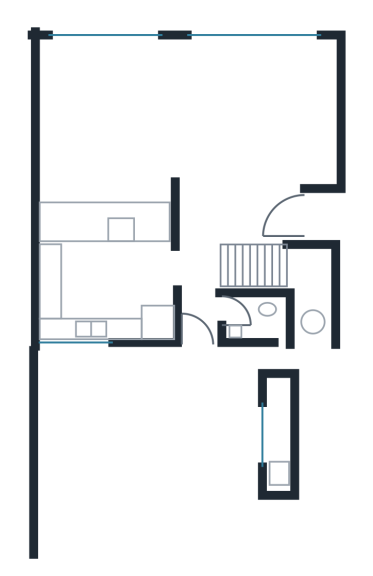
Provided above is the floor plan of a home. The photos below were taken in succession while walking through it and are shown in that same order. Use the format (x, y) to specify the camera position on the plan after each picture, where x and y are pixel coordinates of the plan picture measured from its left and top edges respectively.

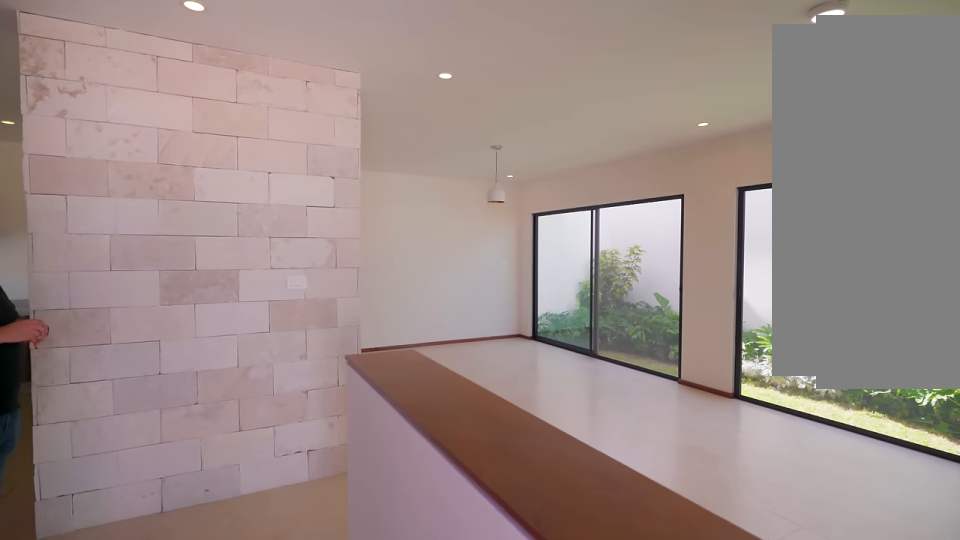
(278, 222)
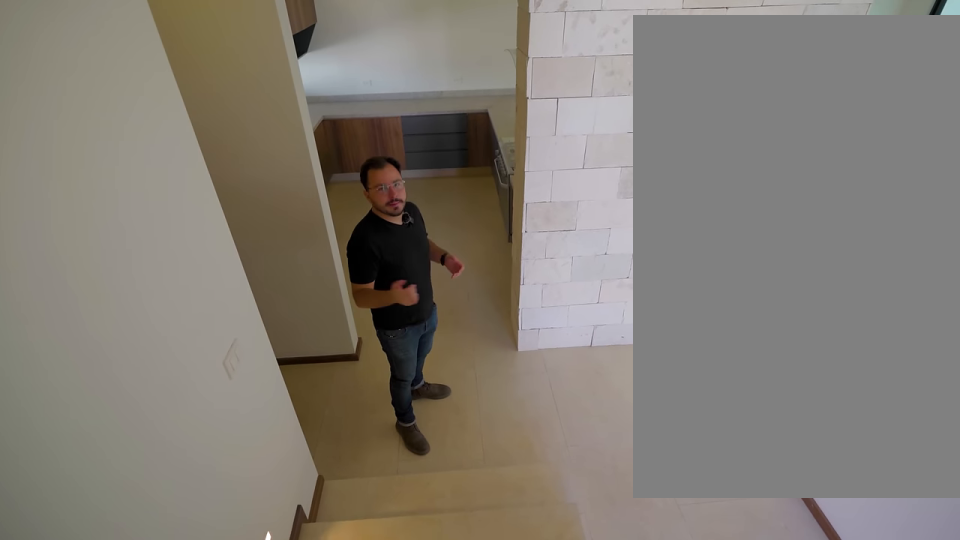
(235, 266)
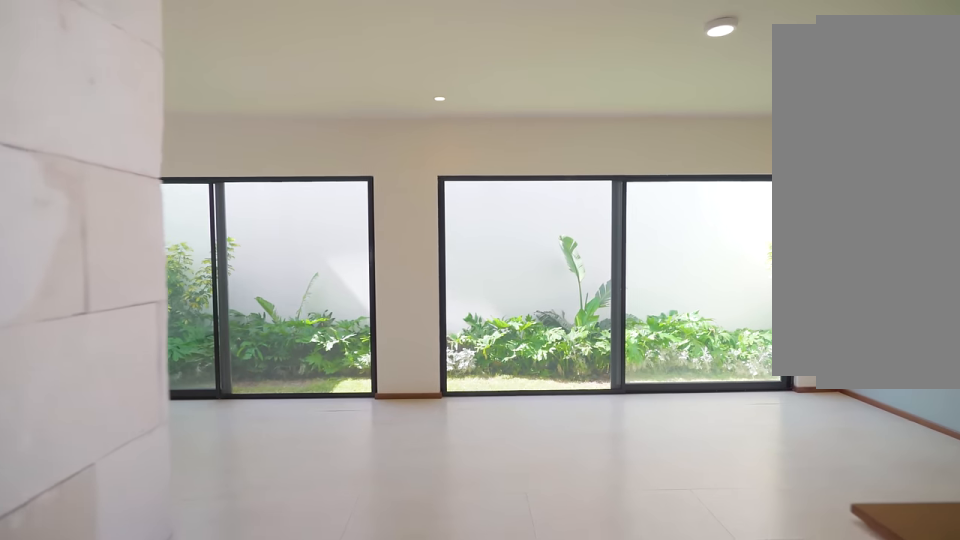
(196, 207)
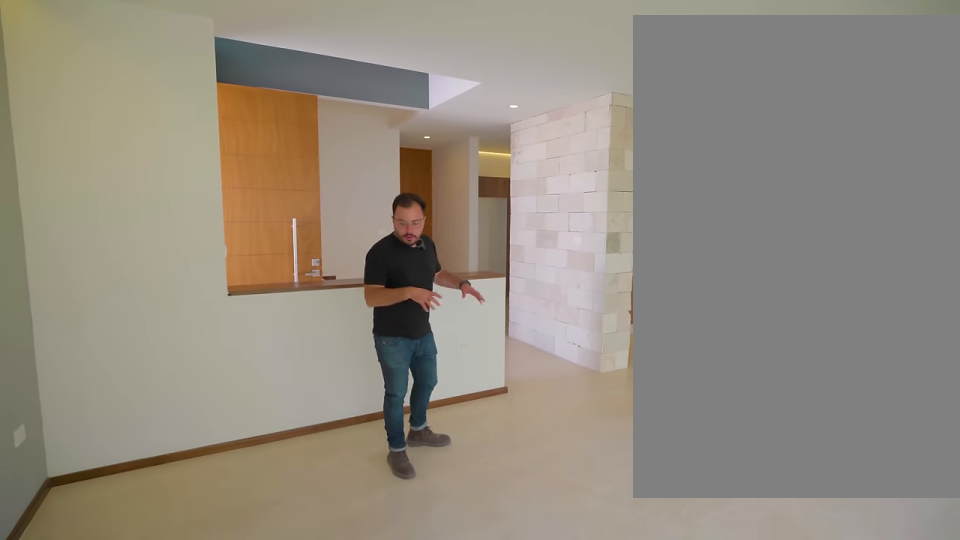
(321, 116)
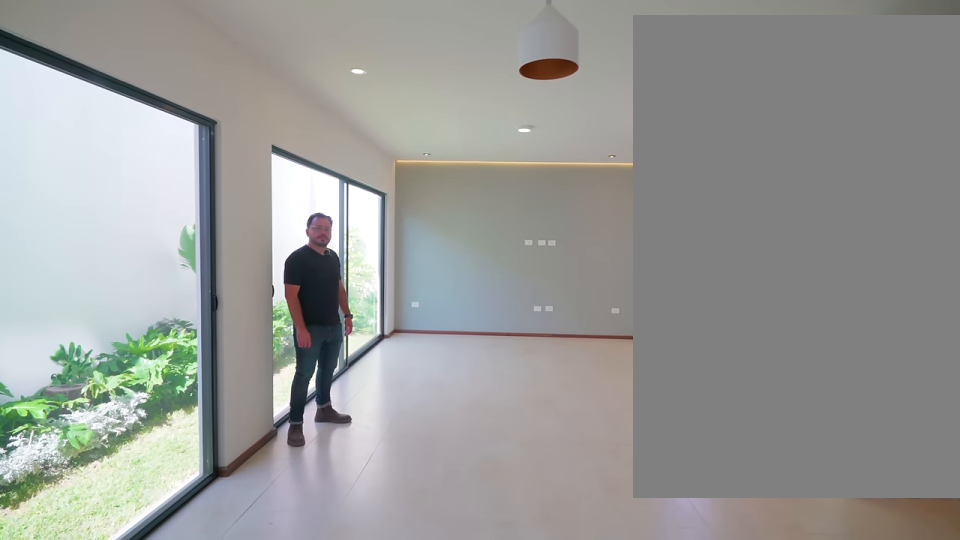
(100, 83)
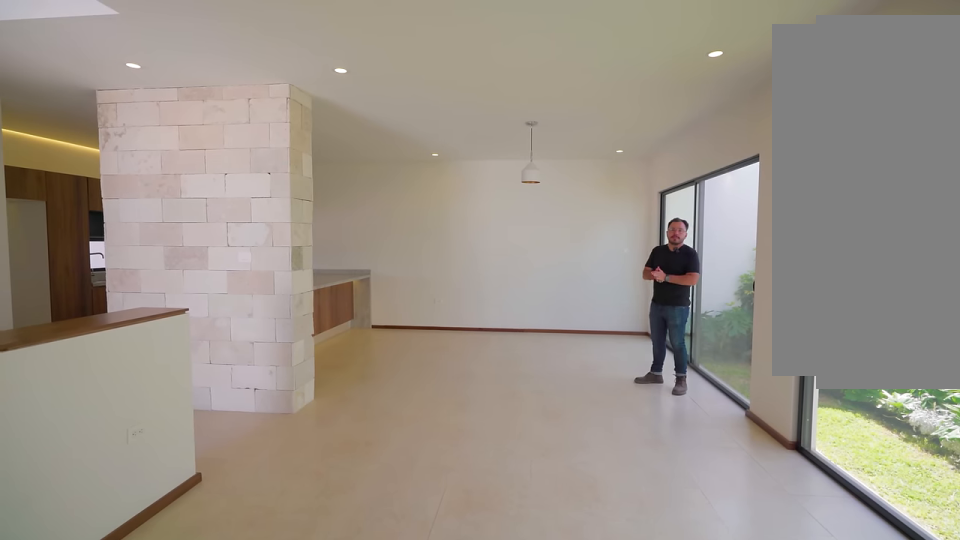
(283, 123)
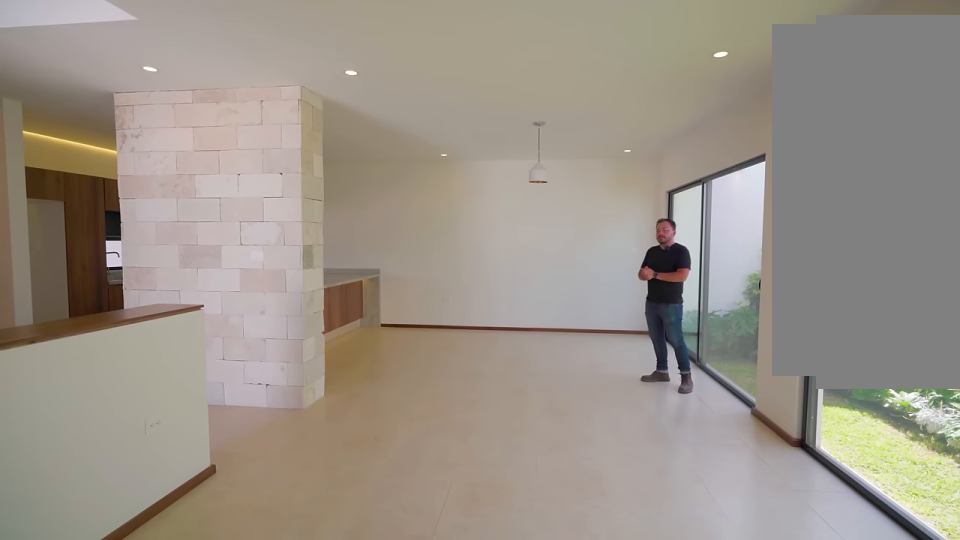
(317, 116)
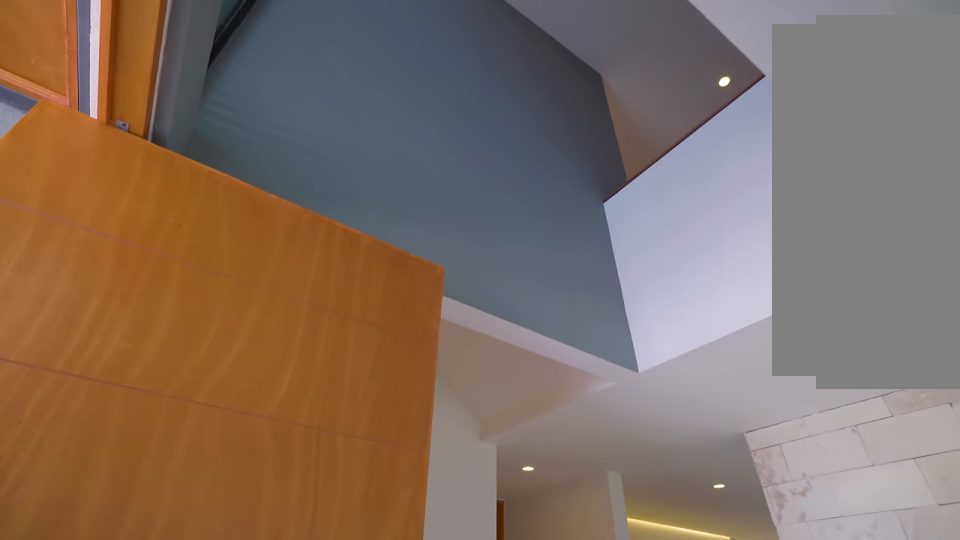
(252, 162)
